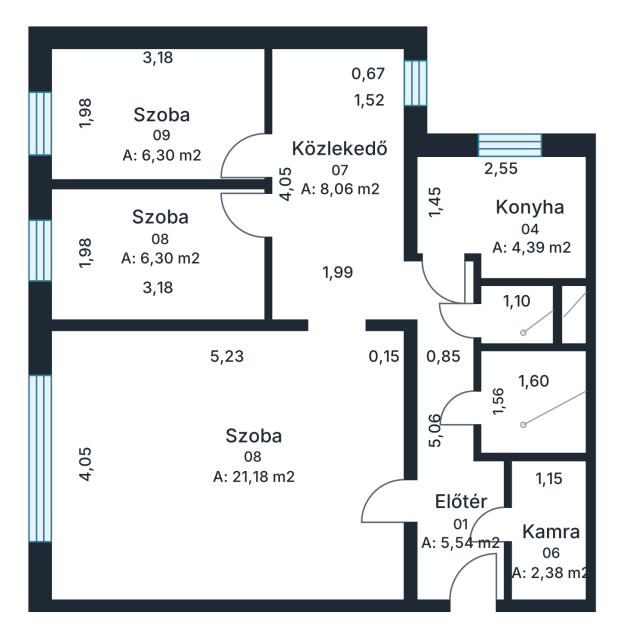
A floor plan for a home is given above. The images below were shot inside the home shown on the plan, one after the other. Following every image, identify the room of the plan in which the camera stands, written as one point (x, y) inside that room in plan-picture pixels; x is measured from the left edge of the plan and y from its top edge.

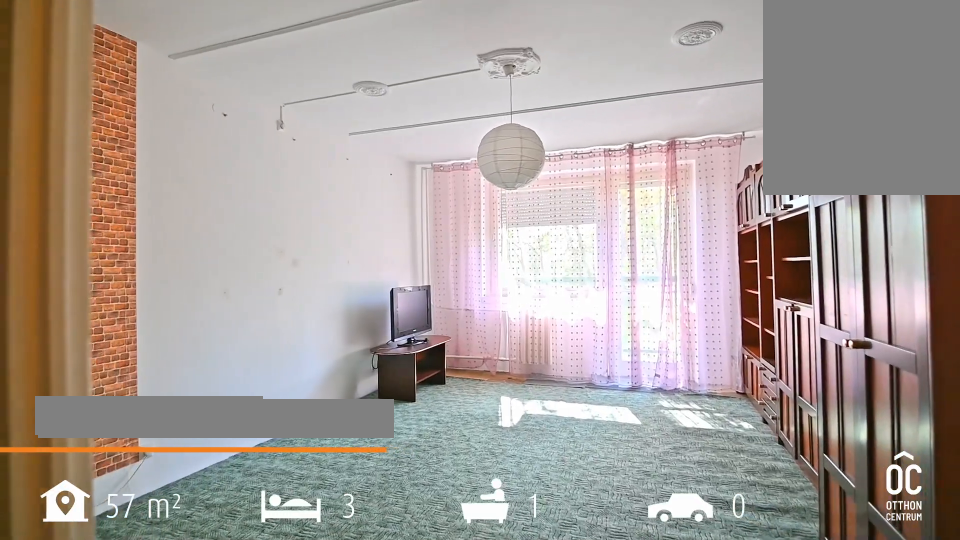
(235, 469)
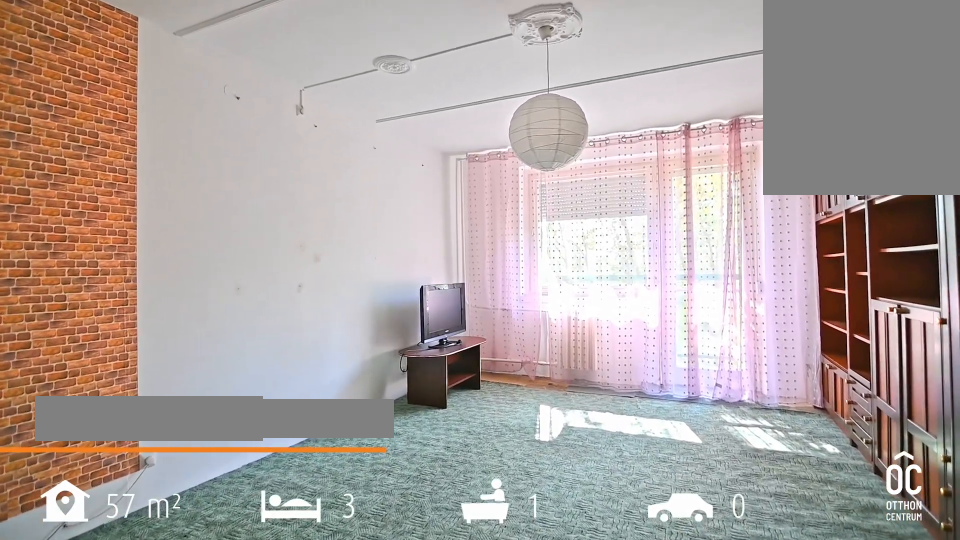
(235, 469)
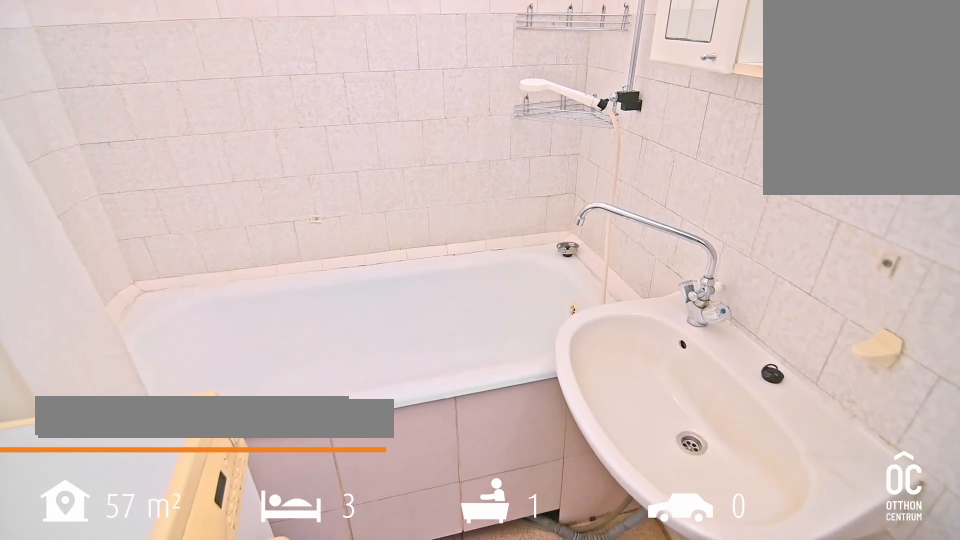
(530, 401)
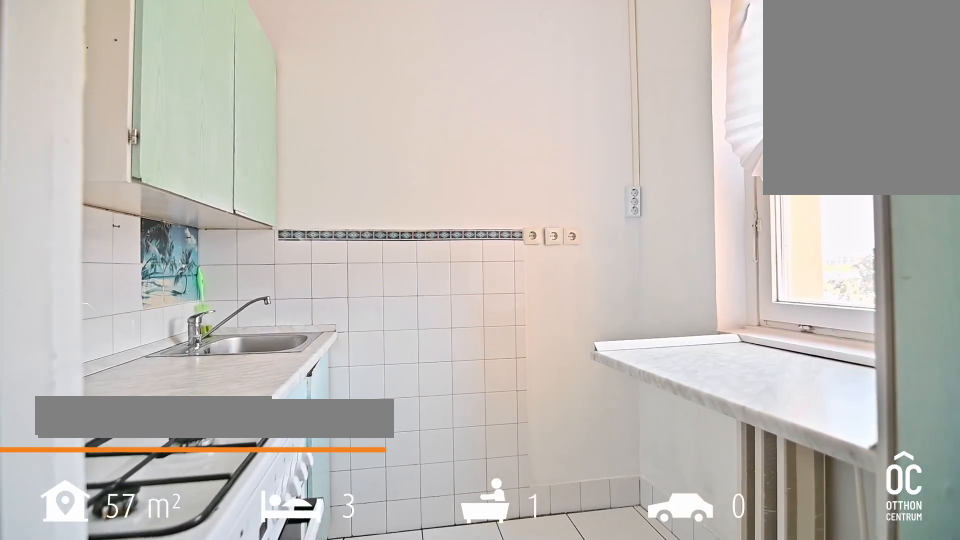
(509, 212)
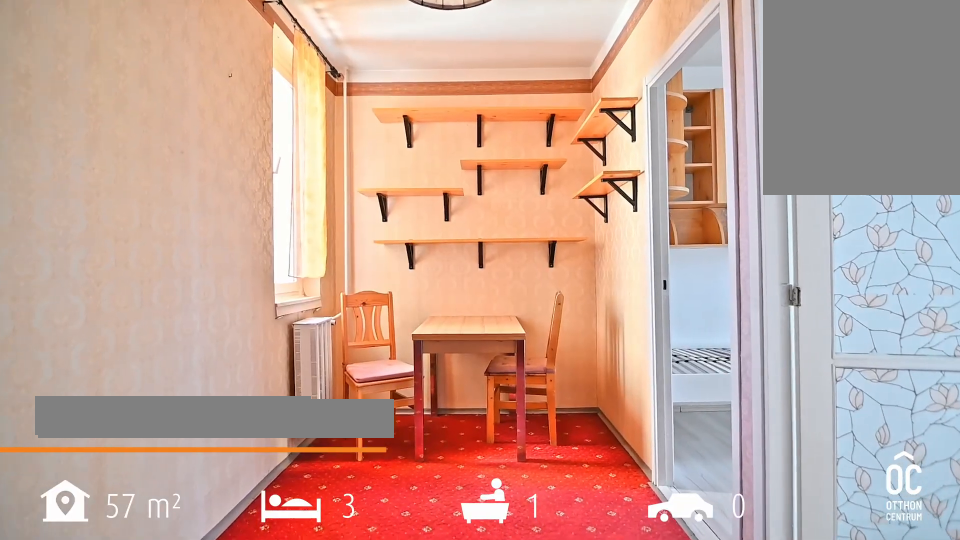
(333, 189)
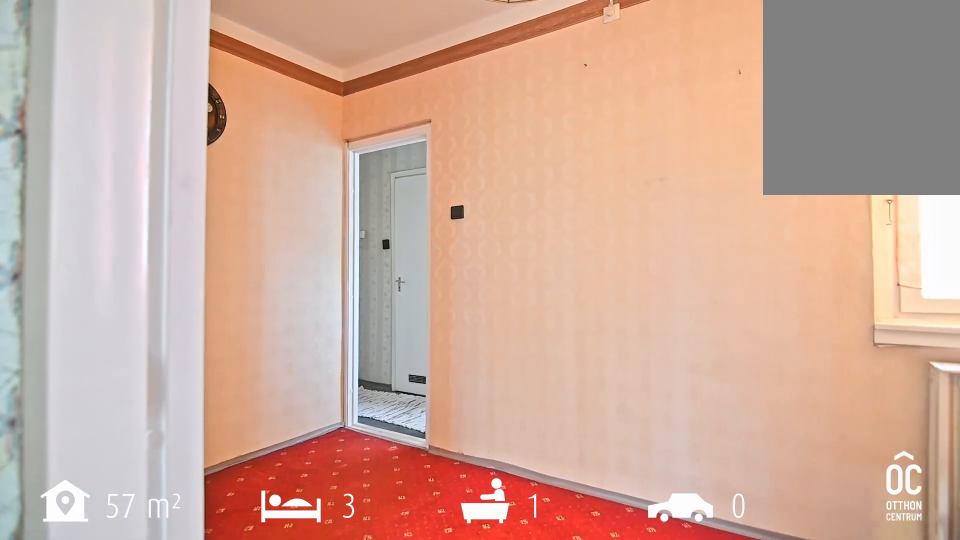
(333, 189)
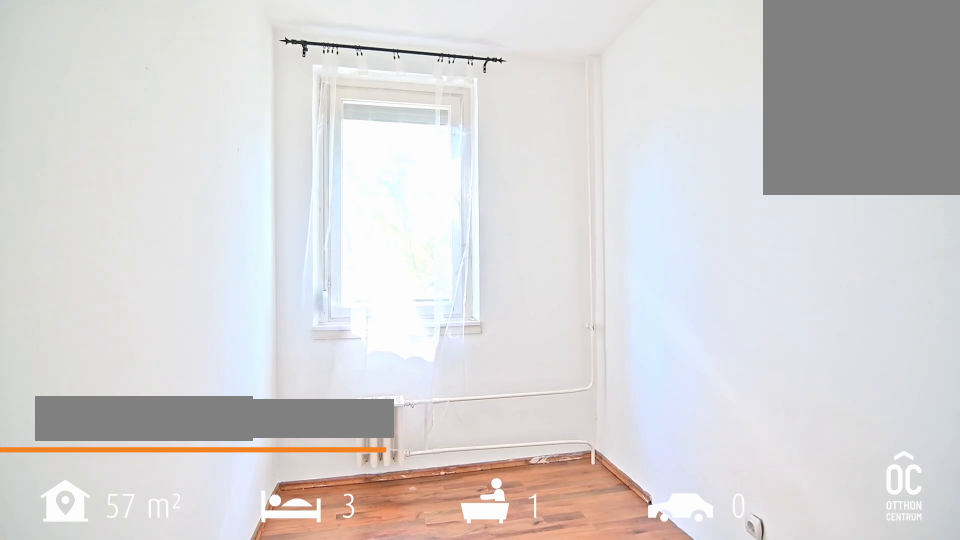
(163, 112)
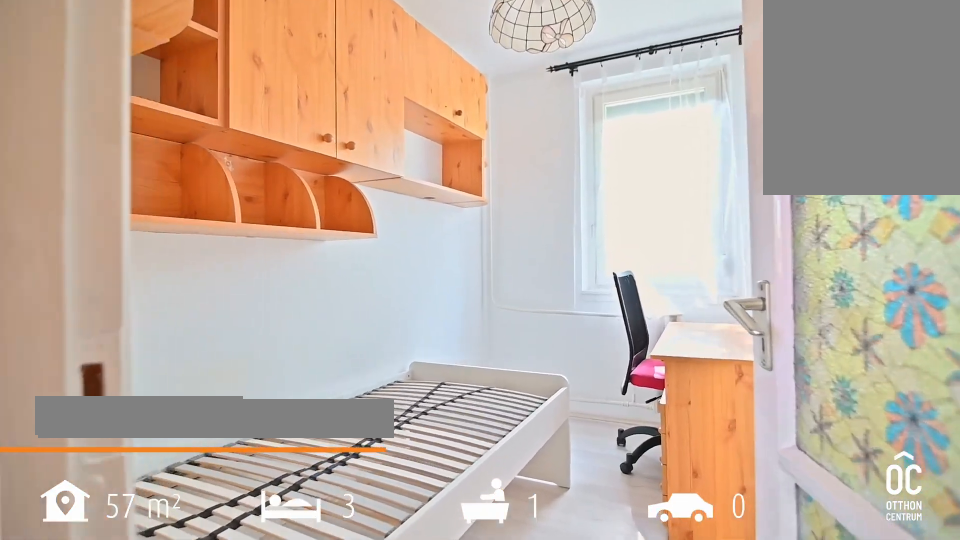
(163, 253)
